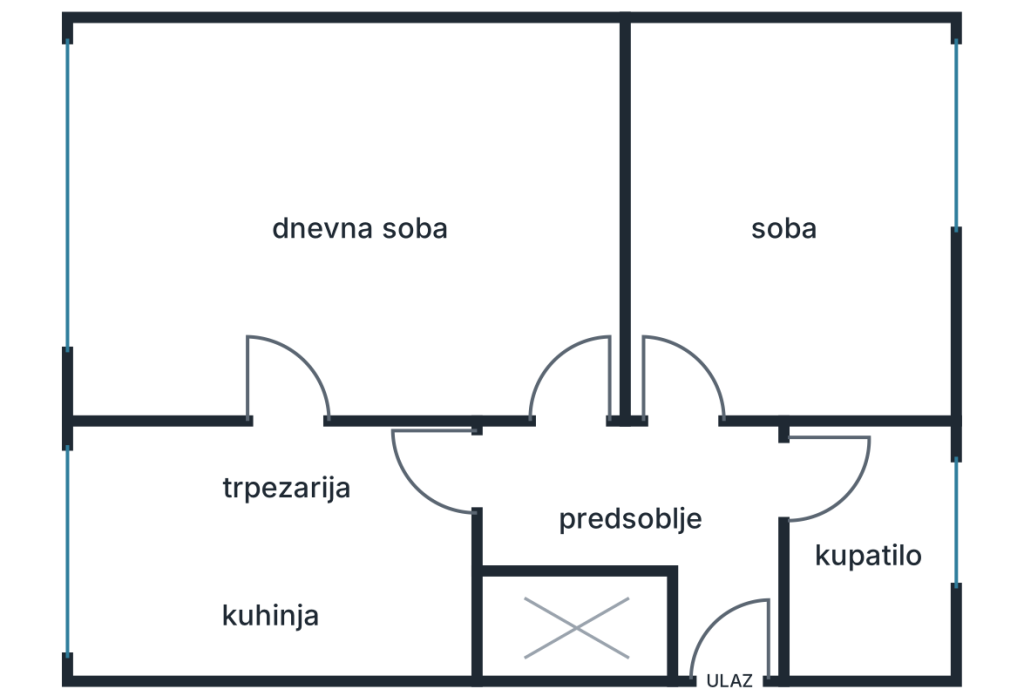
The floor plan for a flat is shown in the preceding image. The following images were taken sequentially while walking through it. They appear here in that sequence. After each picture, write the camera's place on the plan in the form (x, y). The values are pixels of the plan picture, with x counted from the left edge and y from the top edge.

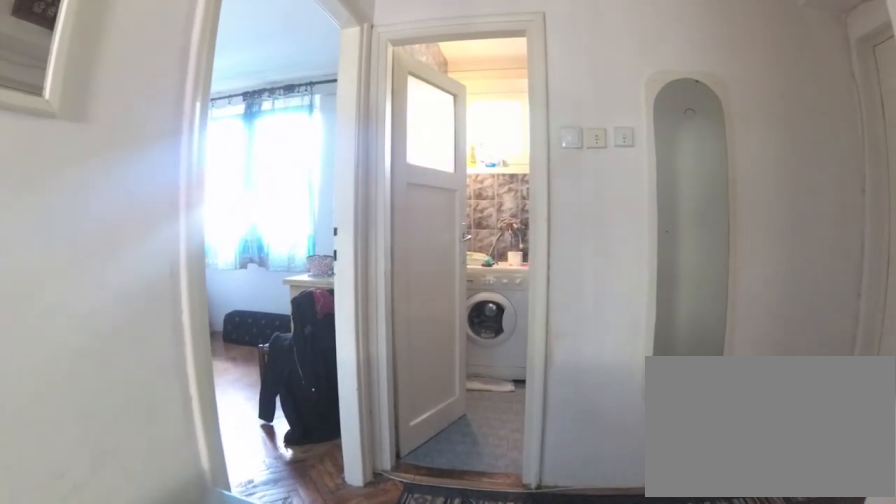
(582, 507)
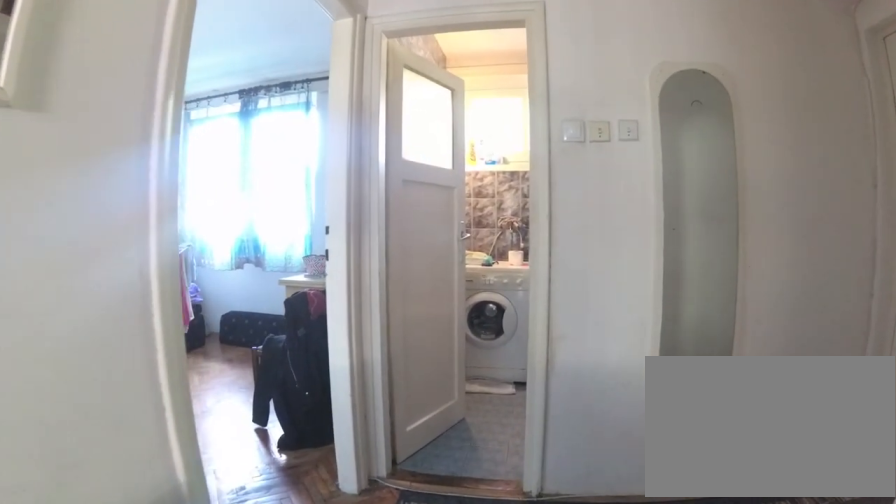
(591, 508)
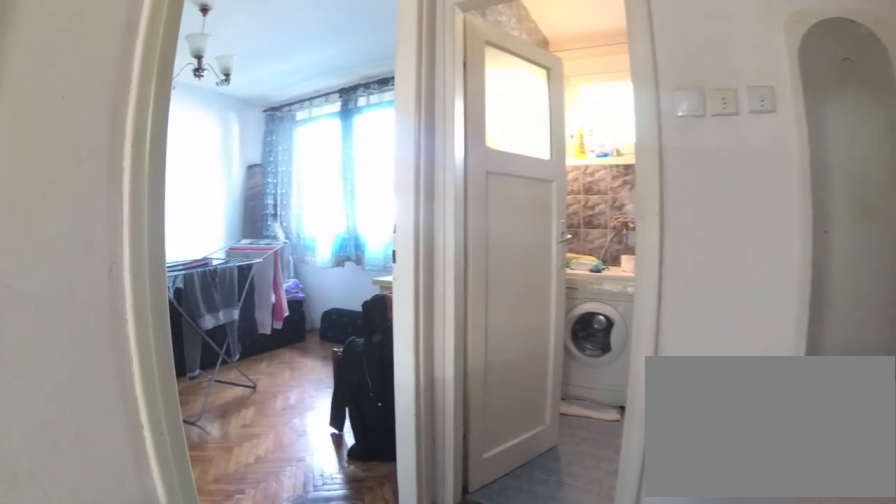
(622, 505)
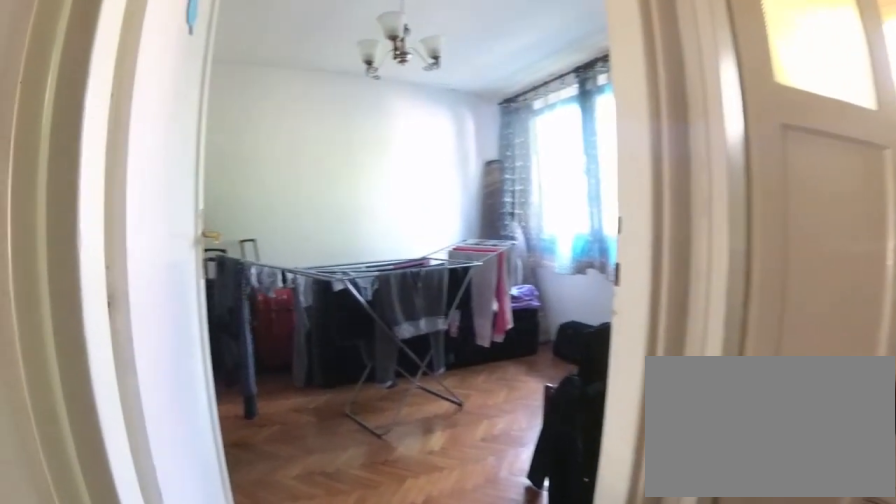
(665, 496)
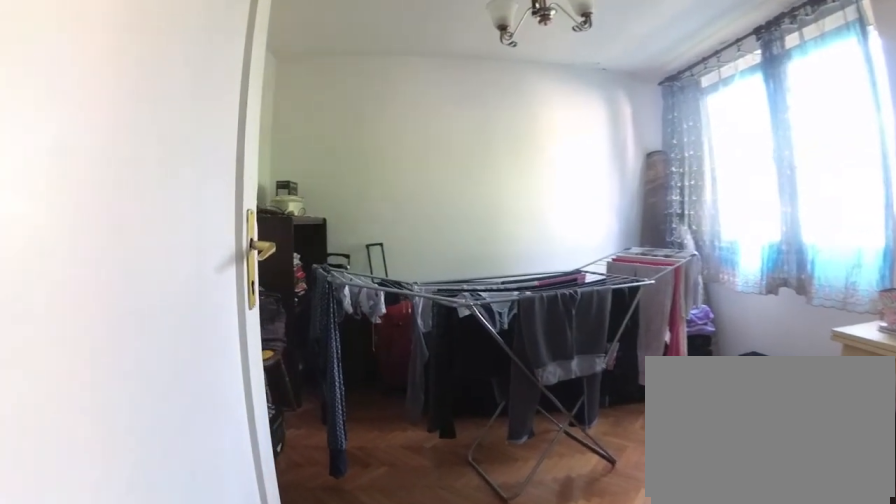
(682, 466)
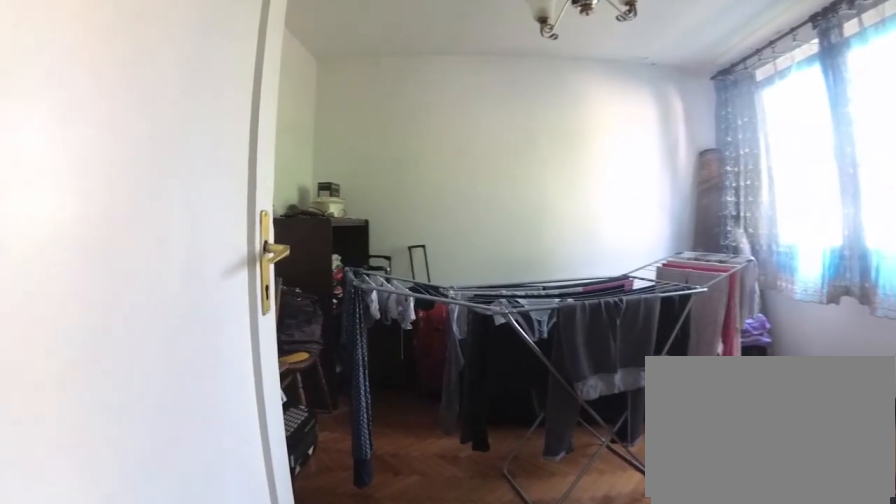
(681, 456)
